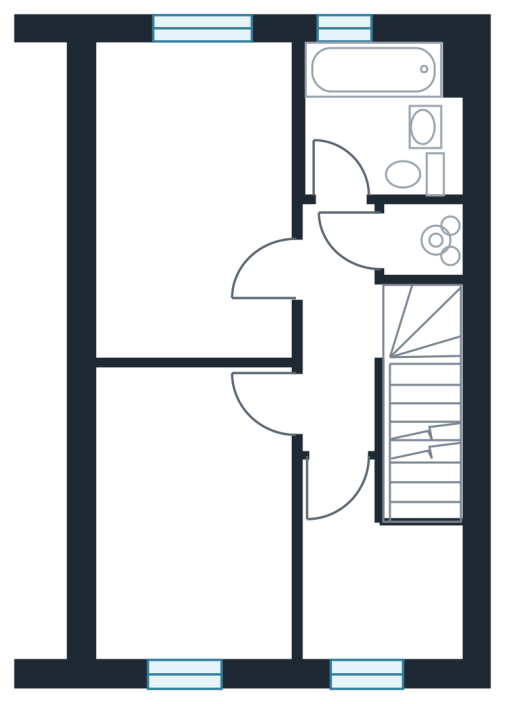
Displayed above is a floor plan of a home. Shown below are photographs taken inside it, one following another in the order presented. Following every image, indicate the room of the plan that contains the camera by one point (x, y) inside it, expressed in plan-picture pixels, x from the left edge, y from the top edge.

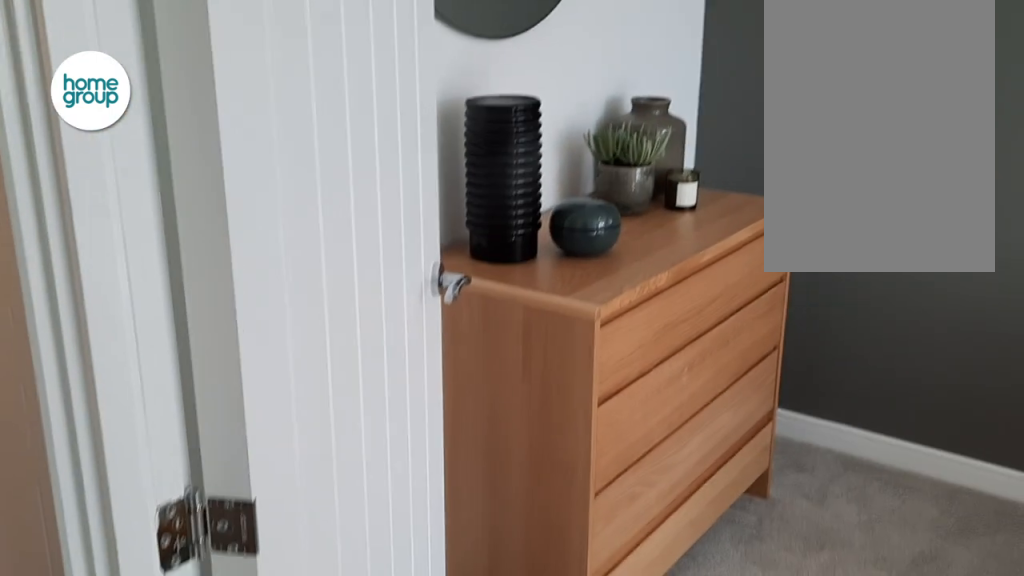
(194, 205)
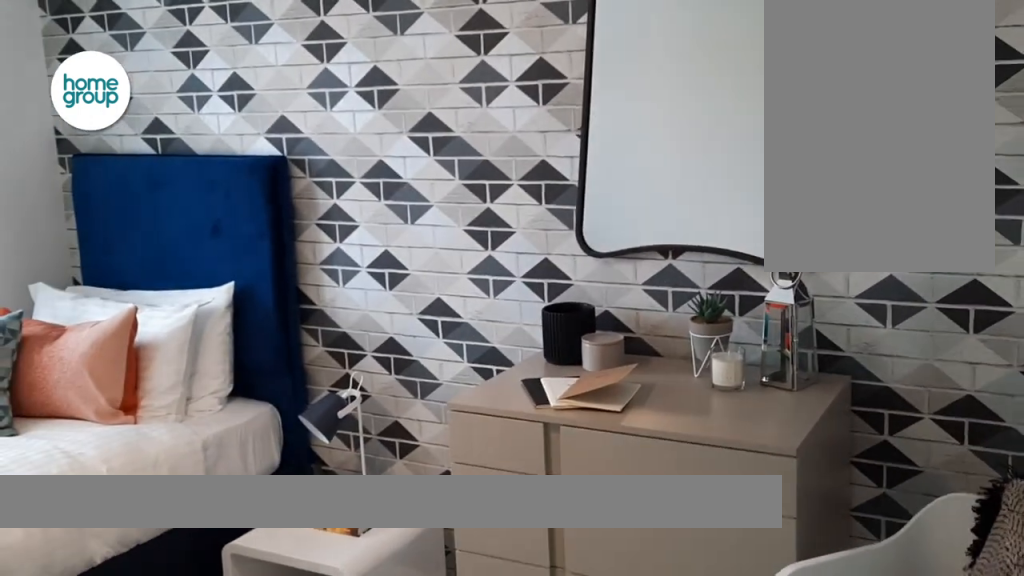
(189, 512)
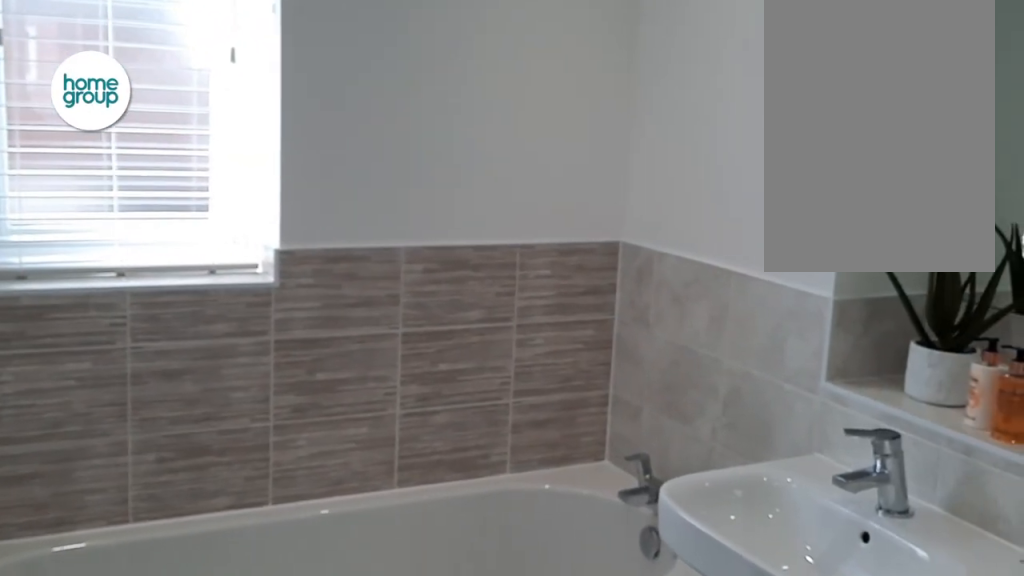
(377, 122)
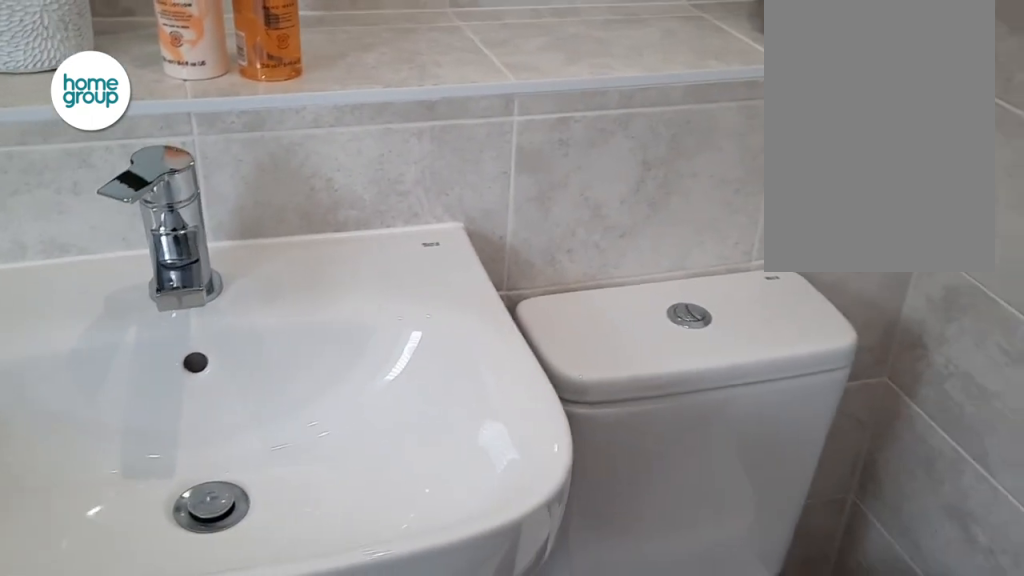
(377, 122)
